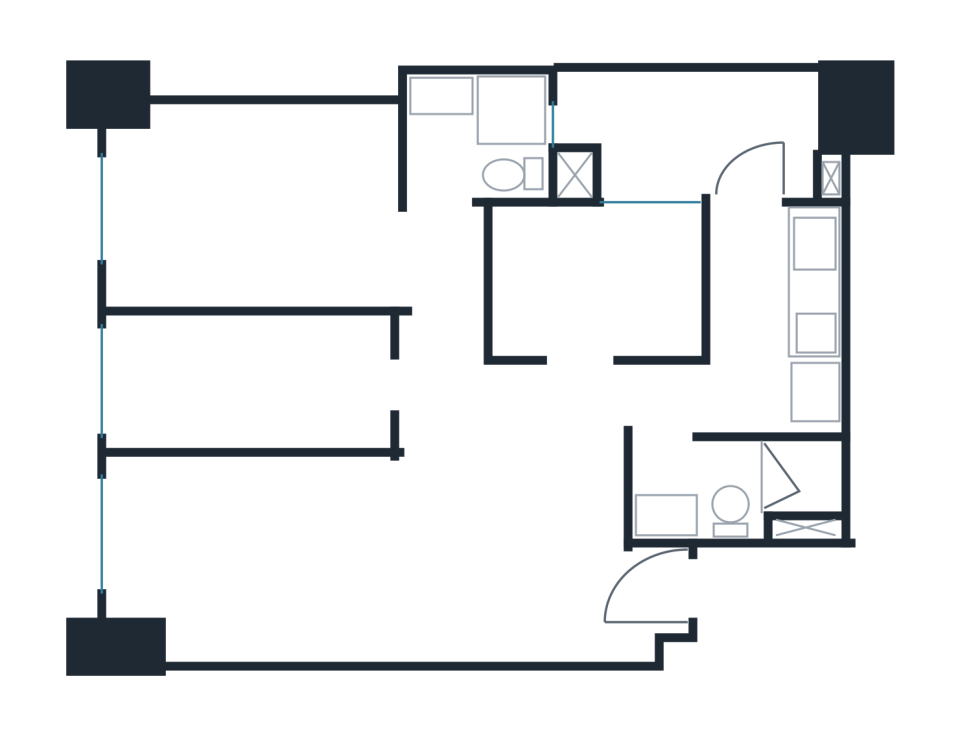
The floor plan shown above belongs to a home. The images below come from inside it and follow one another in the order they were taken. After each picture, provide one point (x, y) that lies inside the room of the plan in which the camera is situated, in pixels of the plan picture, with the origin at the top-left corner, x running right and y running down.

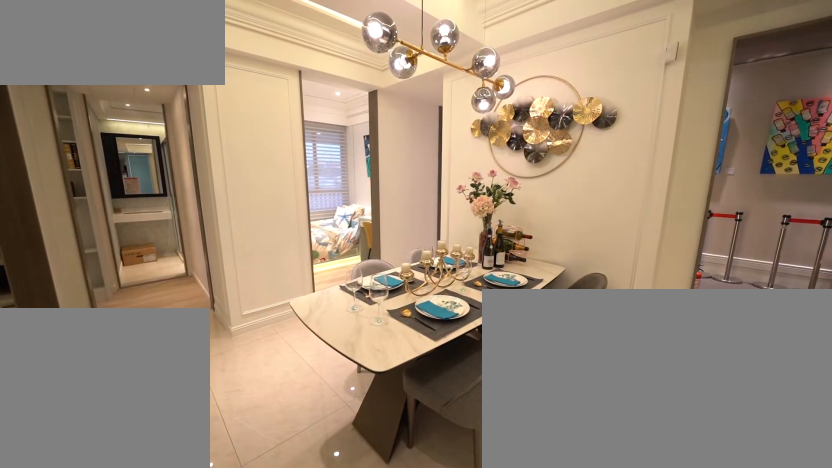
(512, 477)
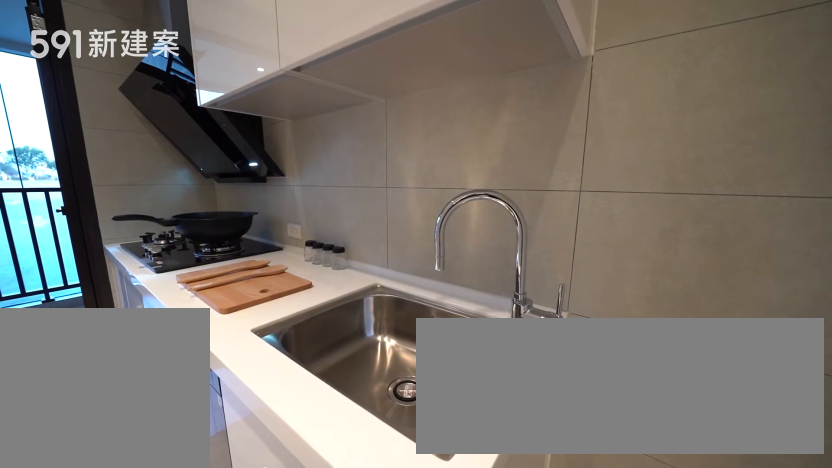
(777, 307)
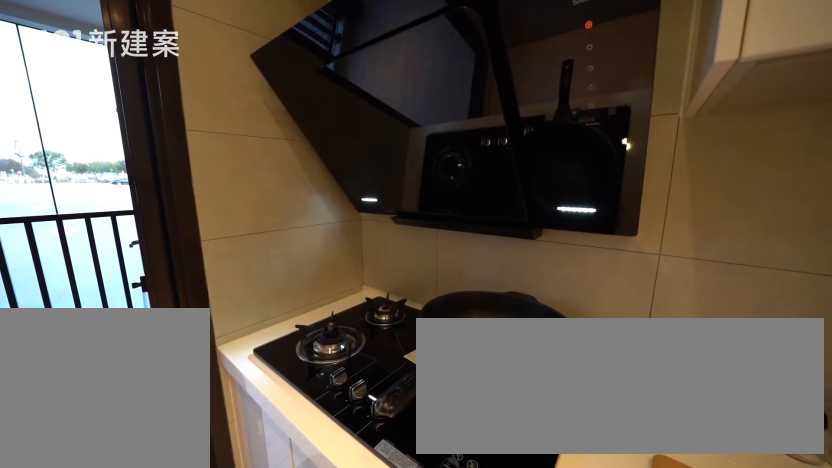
(777, 307)
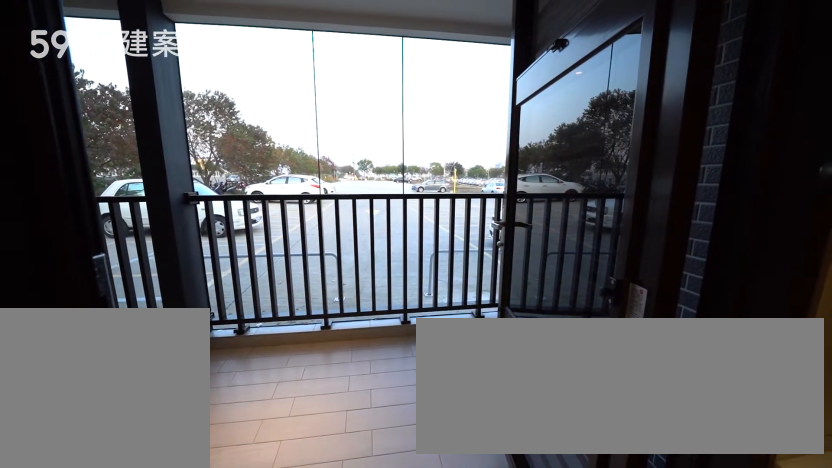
(698, 133)
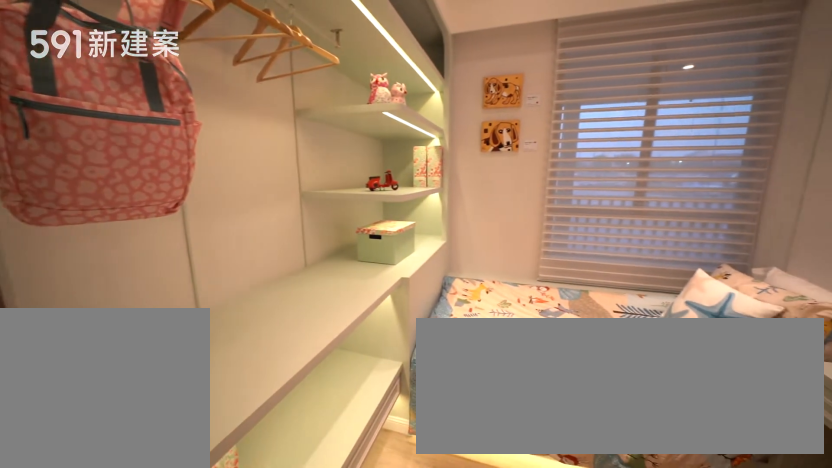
(598, 277)
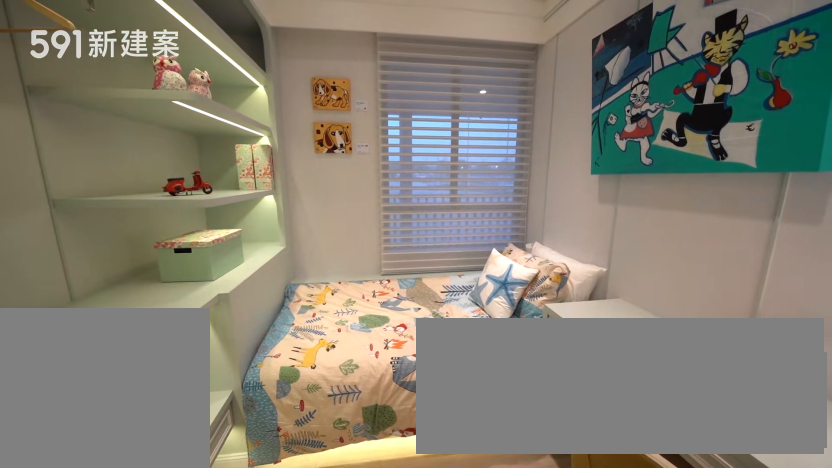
(598, 277)
